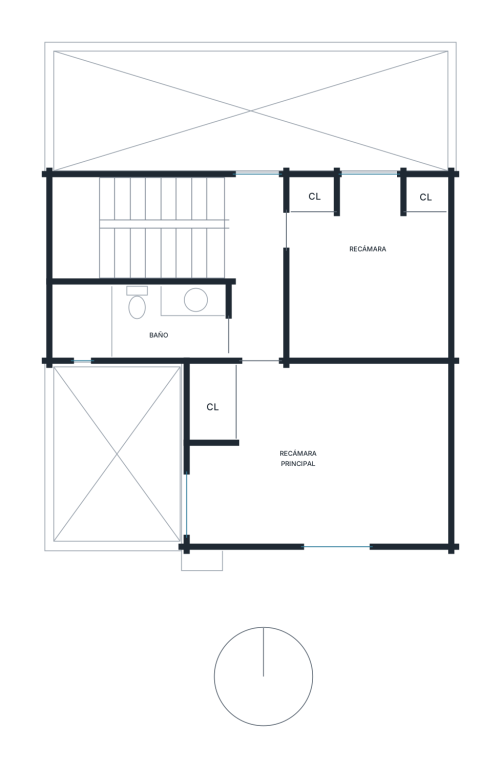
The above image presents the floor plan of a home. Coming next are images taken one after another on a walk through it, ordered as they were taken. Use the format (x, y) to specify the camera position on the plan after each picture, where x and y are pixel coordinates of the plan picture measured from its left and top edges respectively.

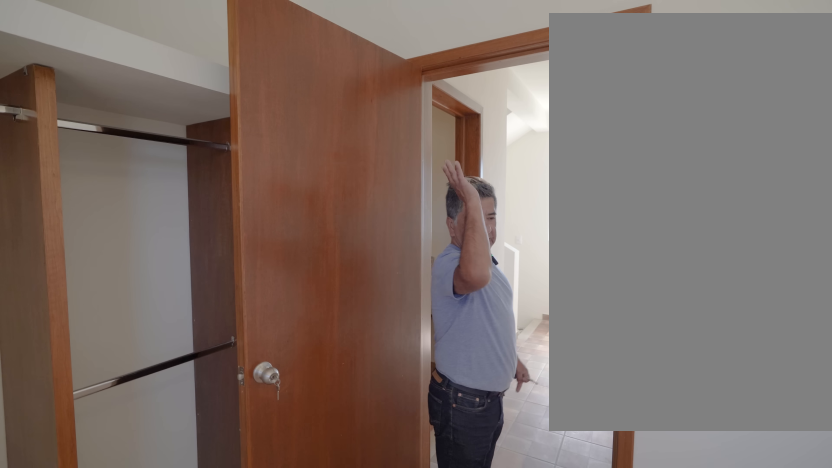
(352, 466)
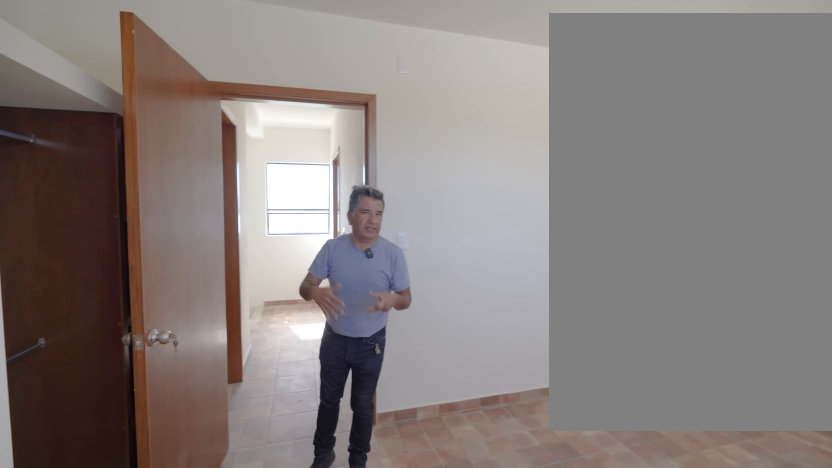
(297, 459)
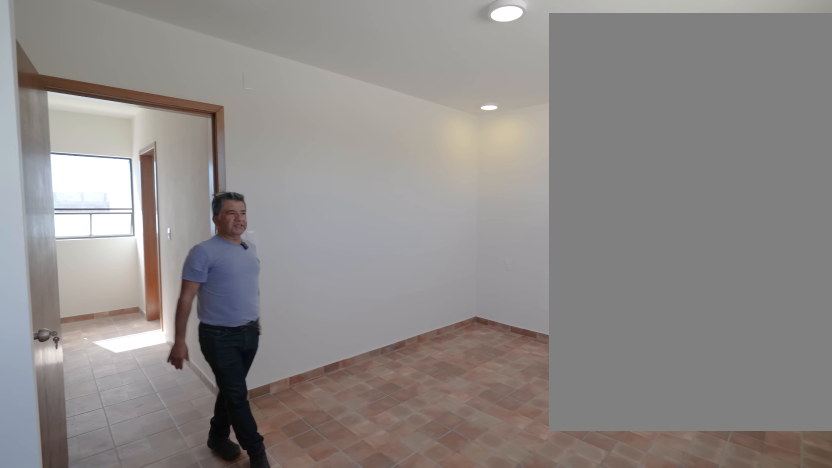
(291, 437)
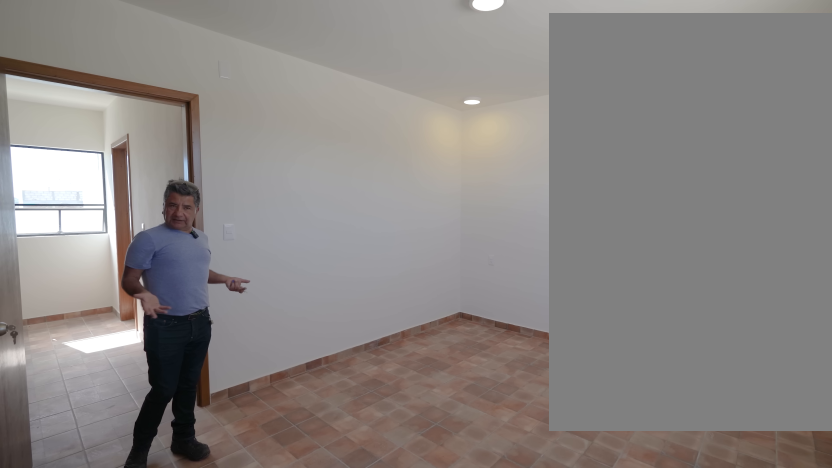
(262, 447)
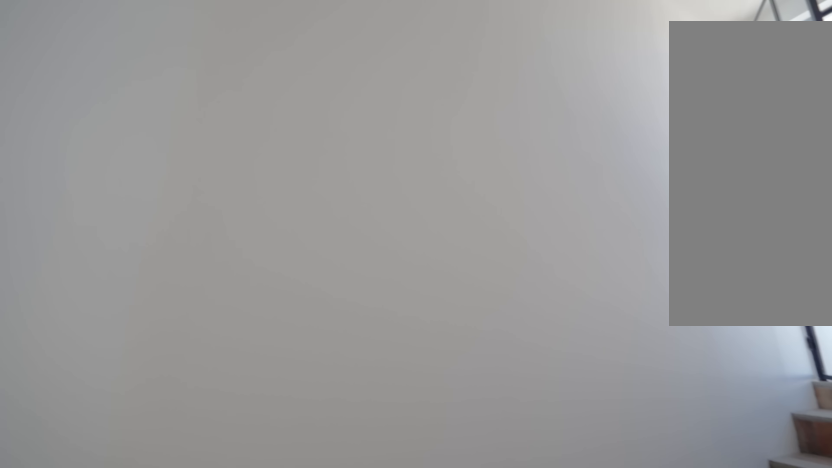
(76, 251)
